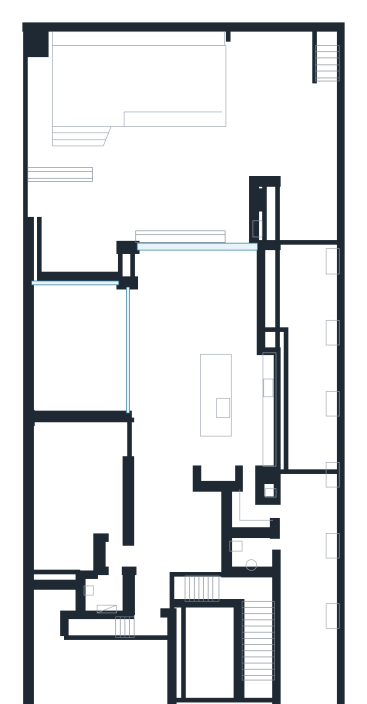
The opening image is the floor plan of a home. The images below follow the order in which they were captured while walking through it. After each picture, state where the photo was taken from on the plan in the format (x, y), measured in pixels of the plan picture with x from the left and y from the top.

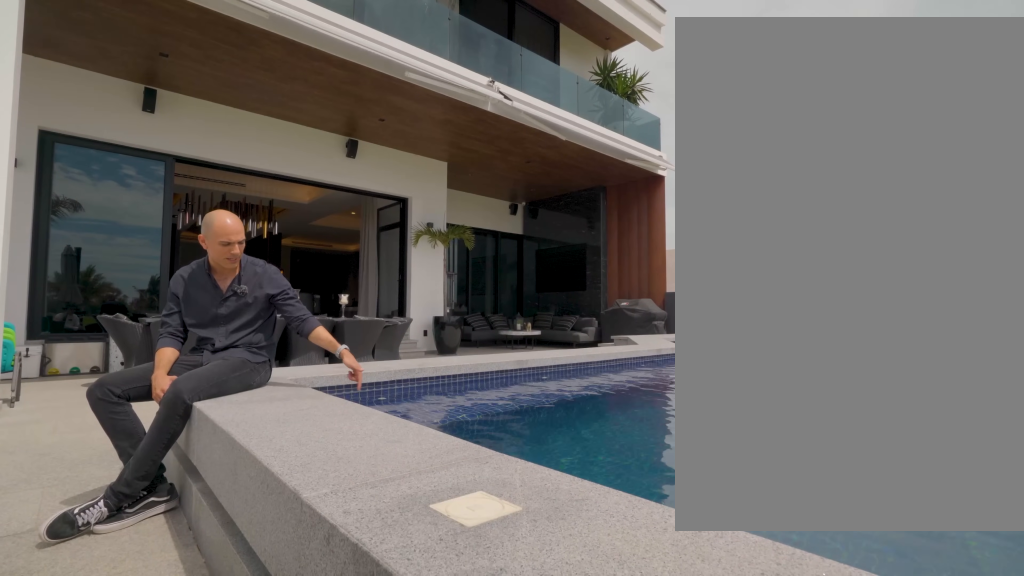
(253, 89)
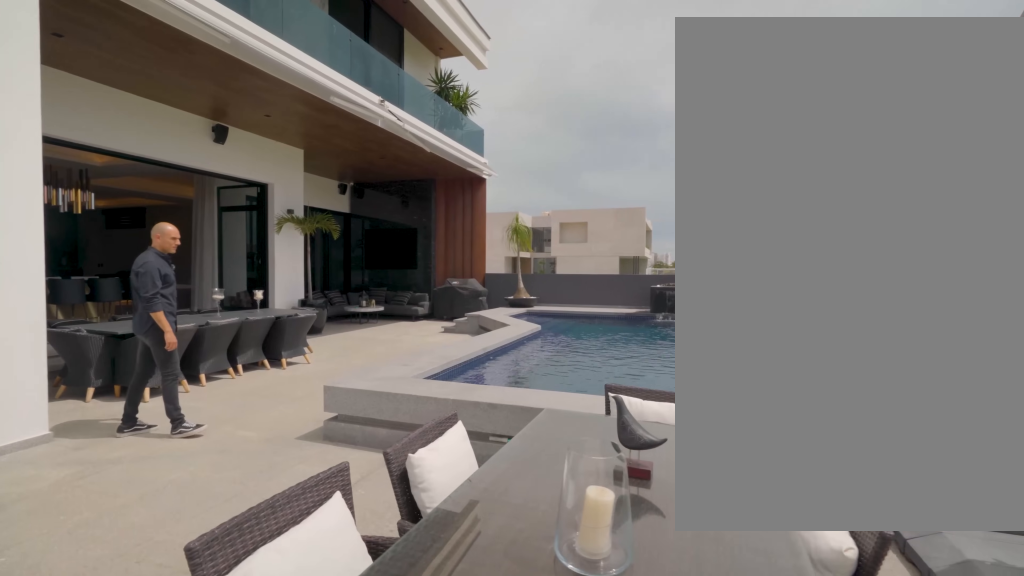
(281, 150)
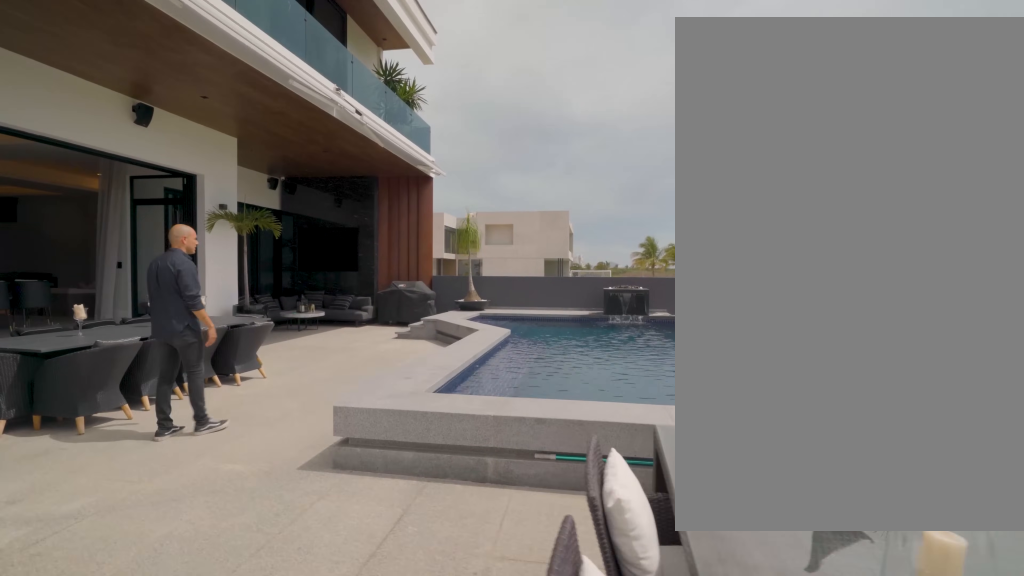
(257, 154)
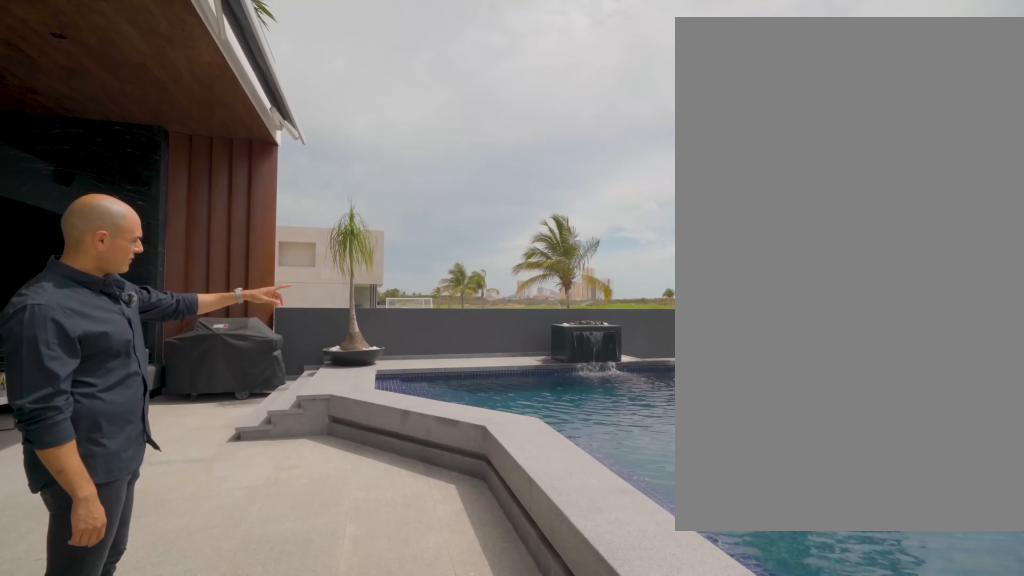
(142, 152)
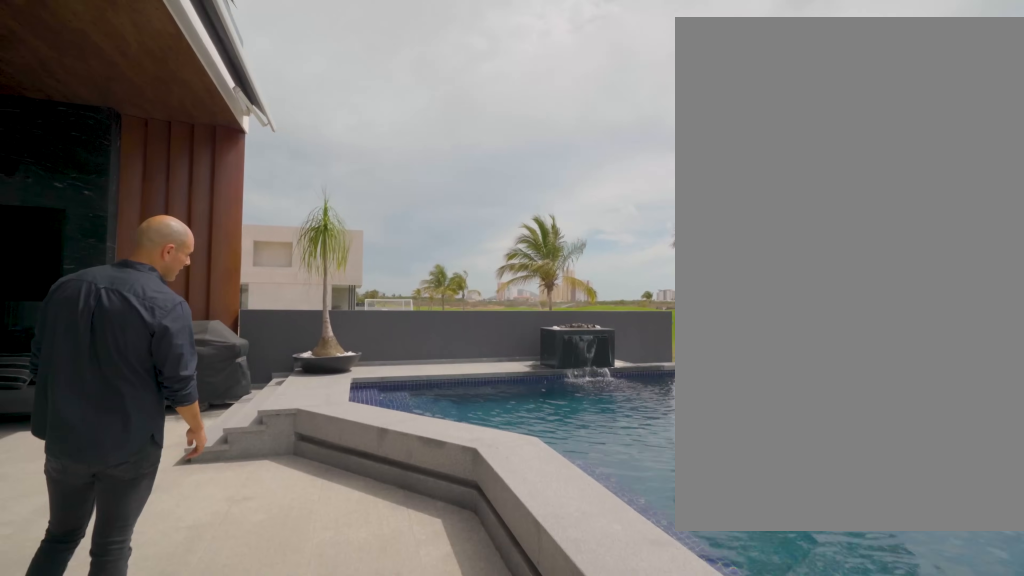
(140, 152)
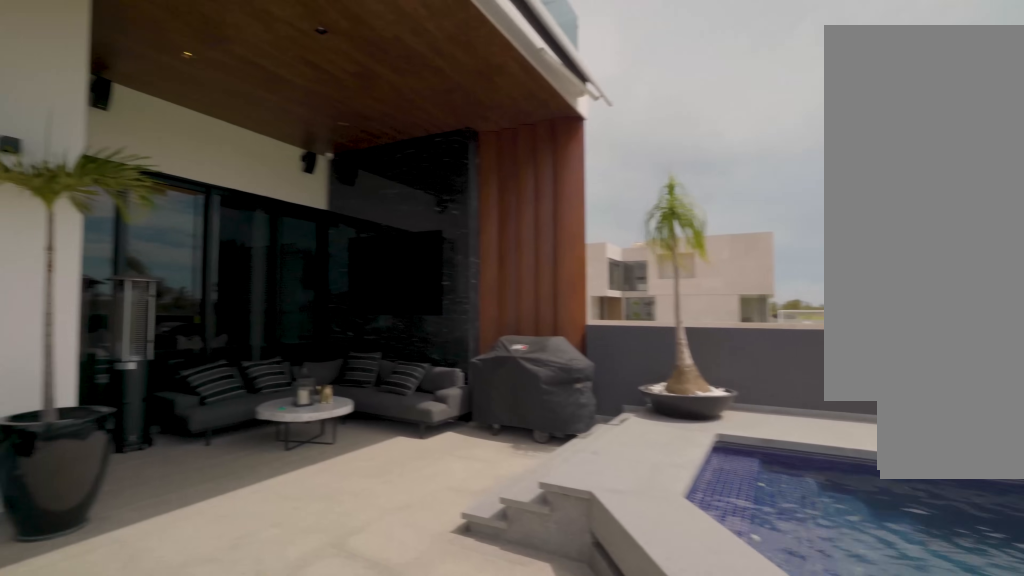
(140, 152)
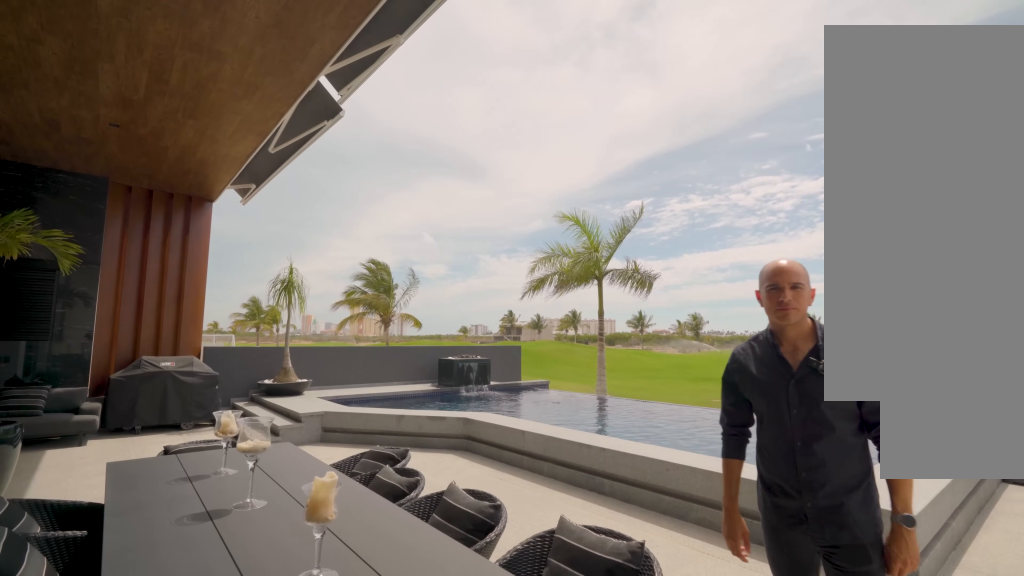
(230, 217)
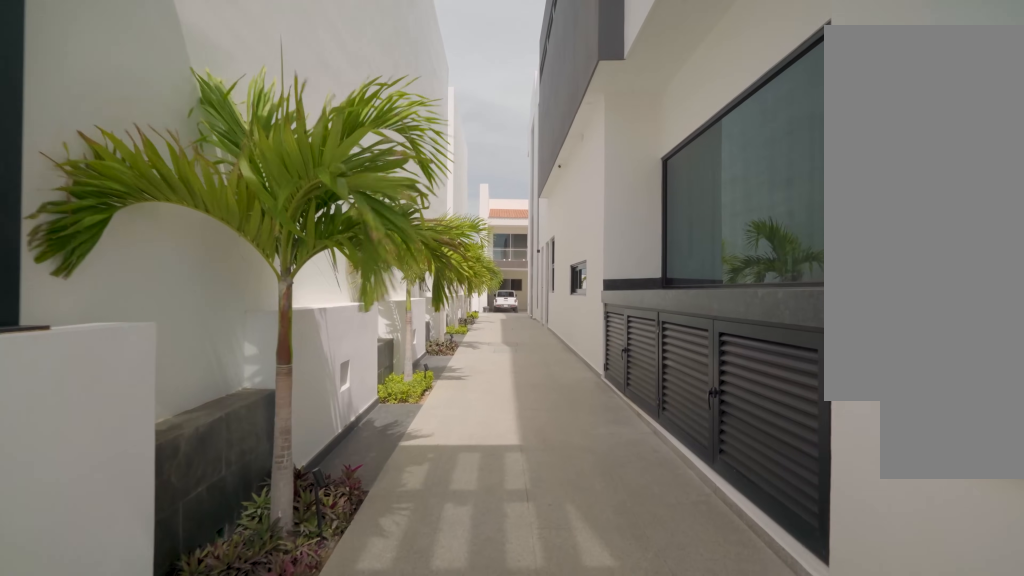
(305, 240)
